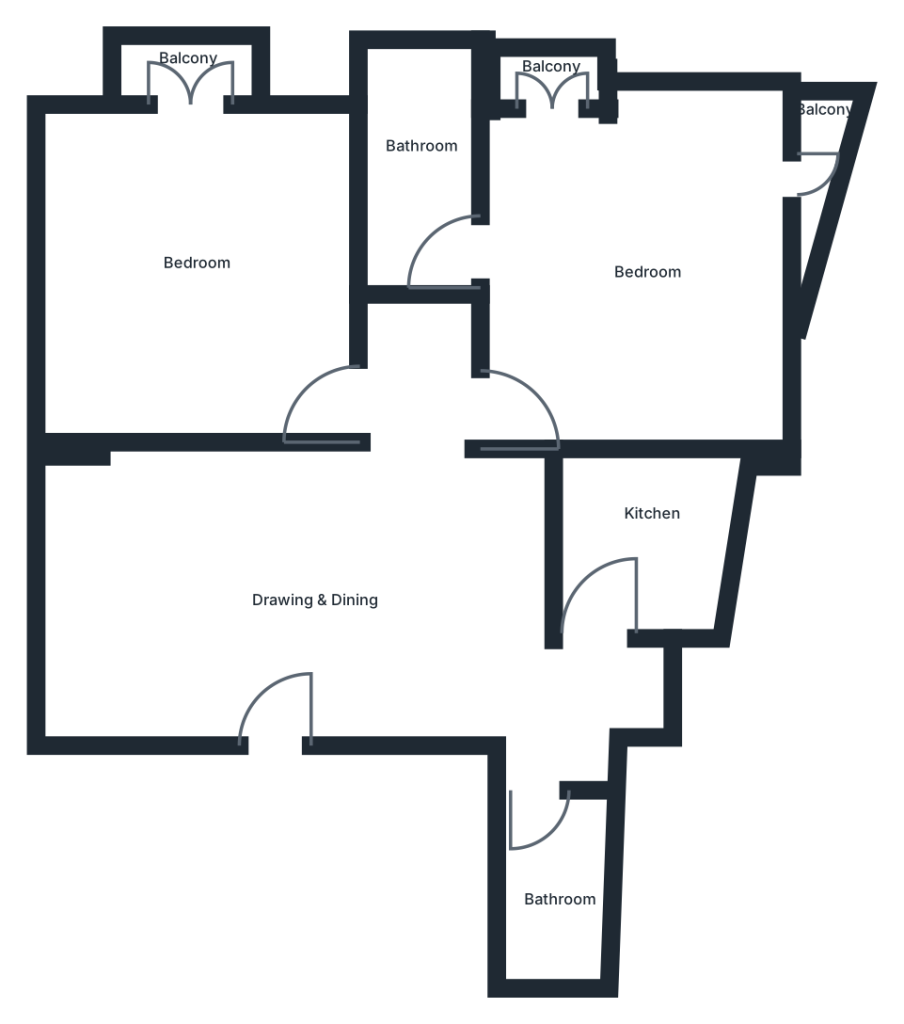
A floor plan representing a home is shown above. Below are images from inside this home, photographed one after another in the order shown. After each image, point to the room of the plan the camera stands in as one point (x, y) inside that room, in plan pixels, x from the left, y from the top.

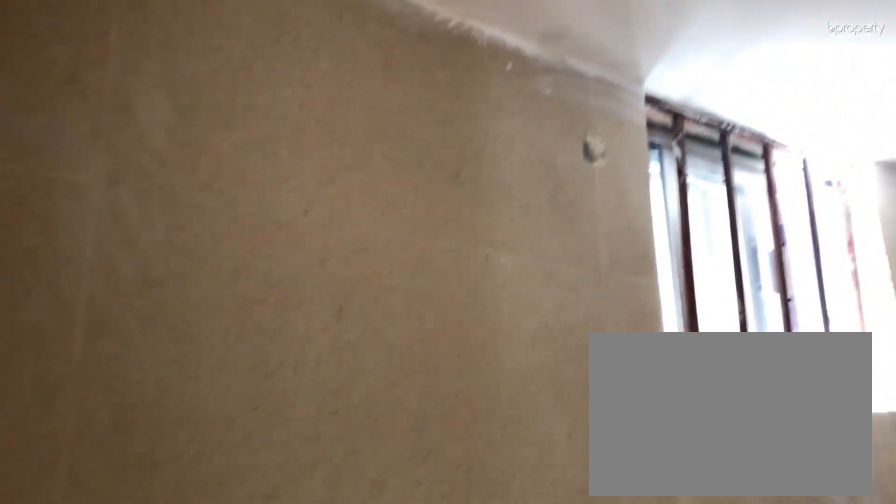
(550, 872)
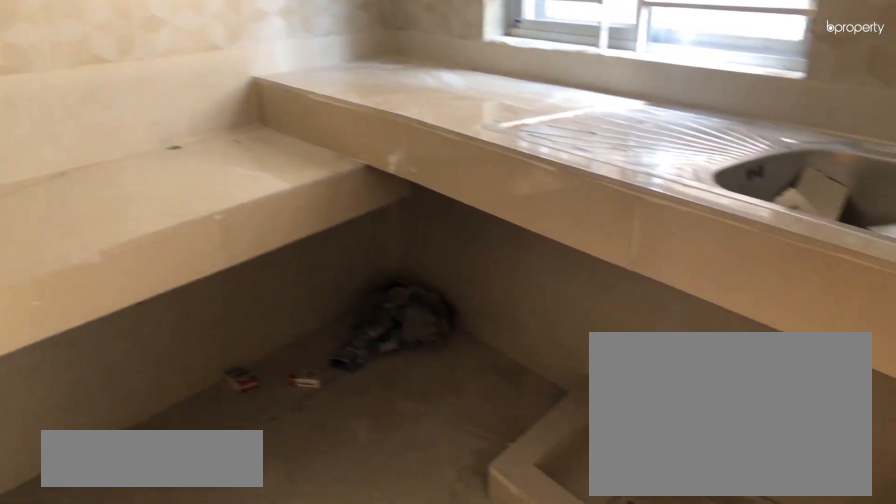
(643, 534)
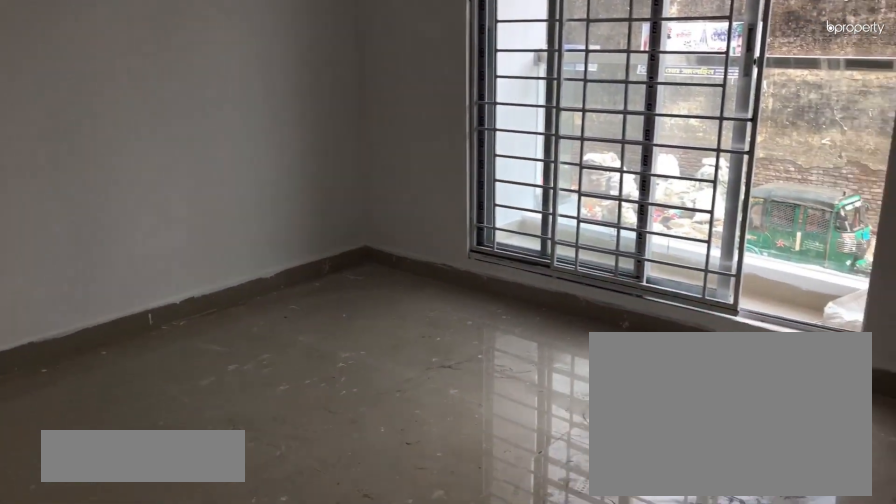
(184, 259)
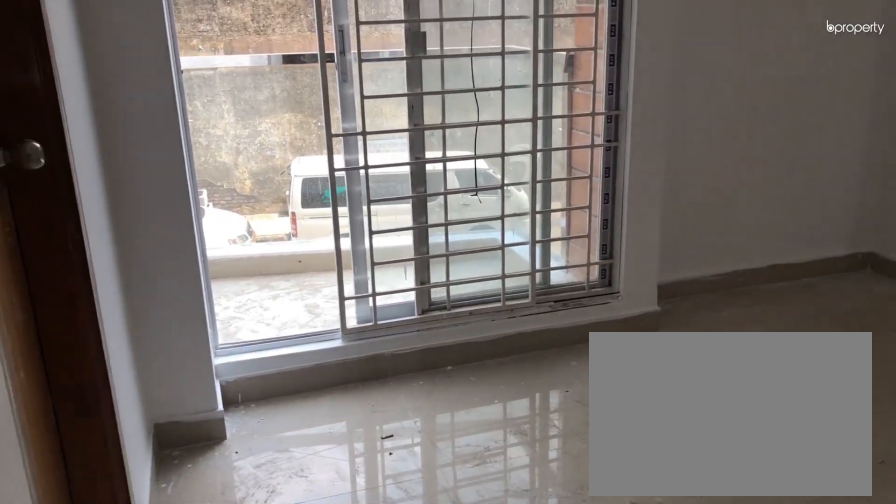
(625, 284)
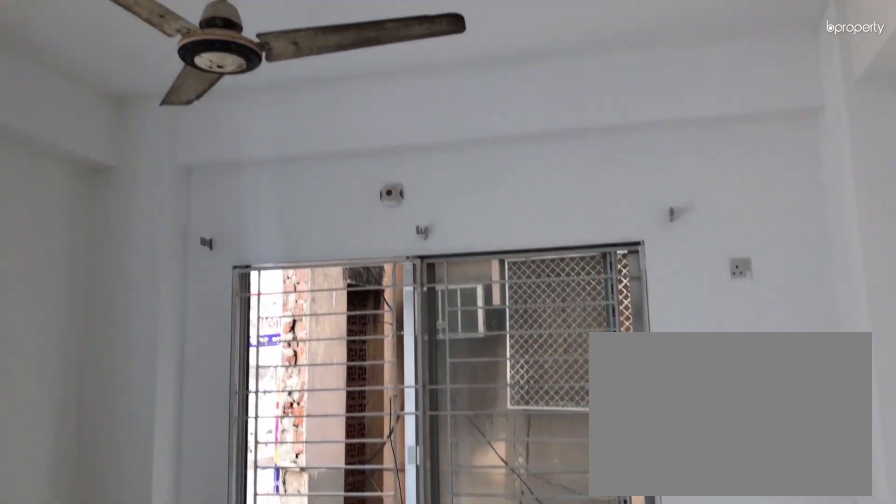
(625, 284)
